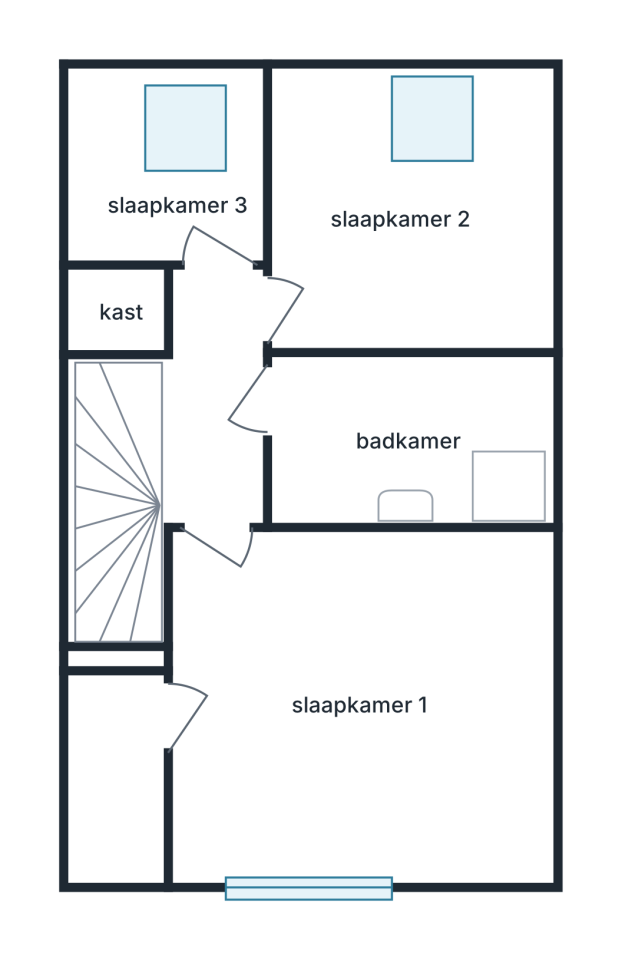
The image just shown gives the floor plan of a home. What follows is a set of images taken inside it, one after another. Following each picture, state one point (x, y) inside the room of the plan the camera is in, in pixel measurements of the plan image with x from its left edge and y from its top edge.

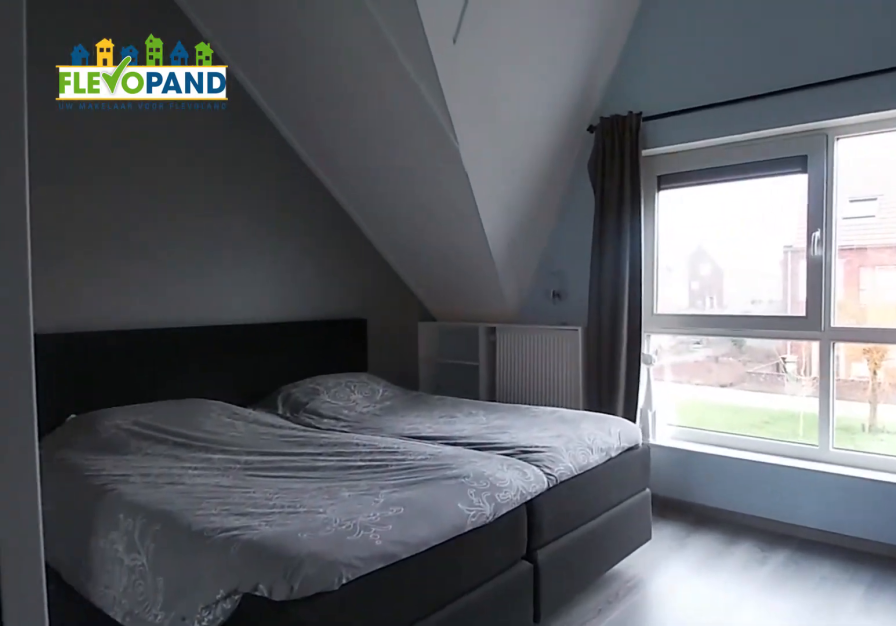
(355, 740)
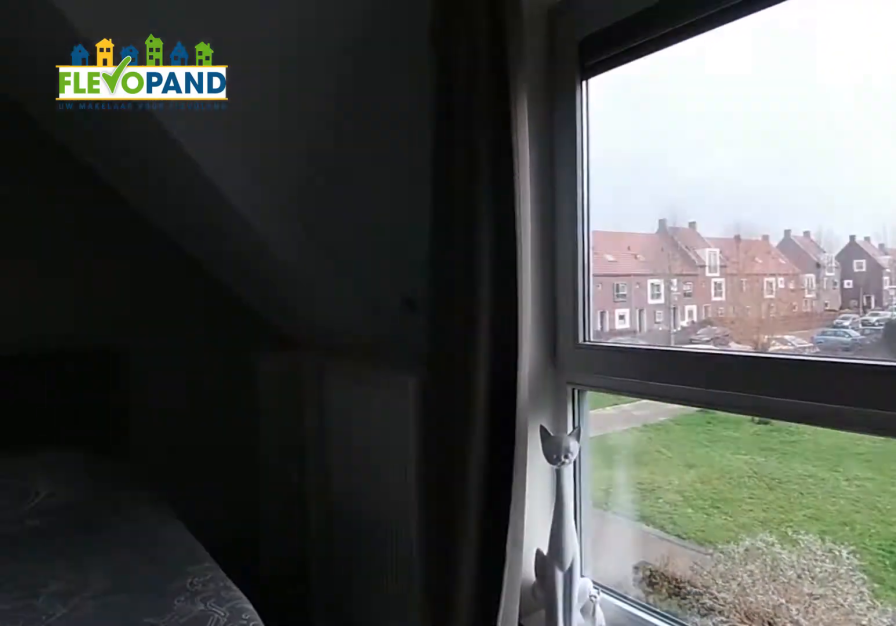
(355, 740)
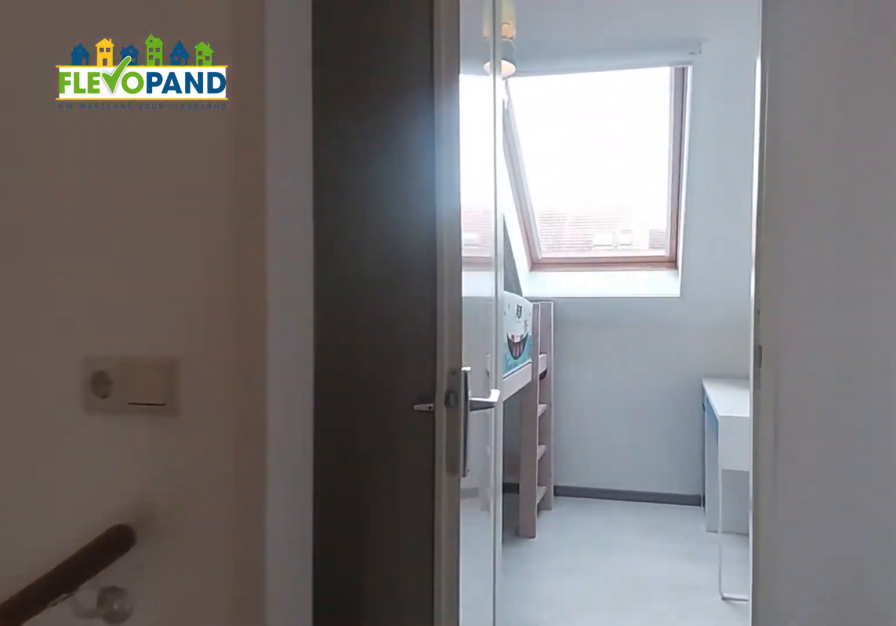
(214, 400)
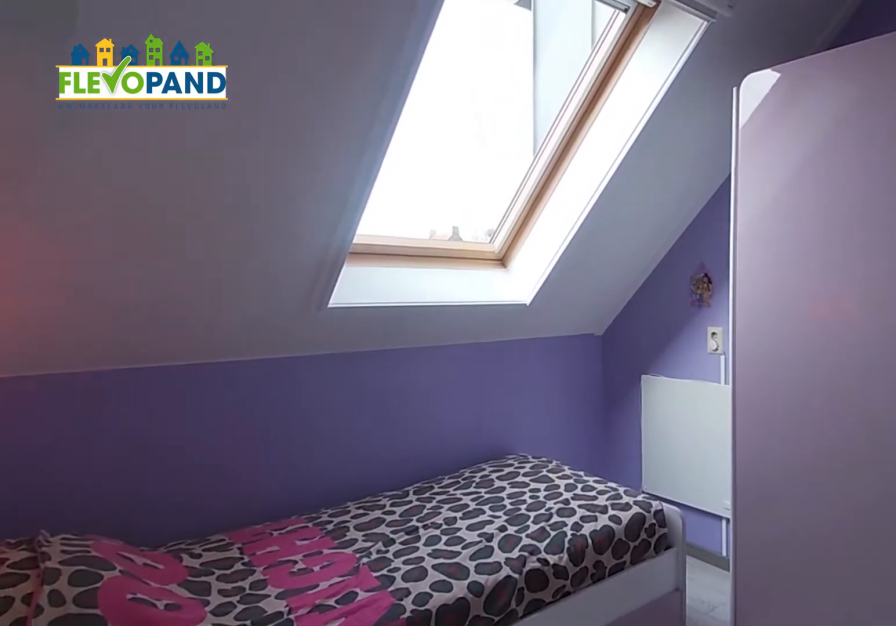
(412, 226)
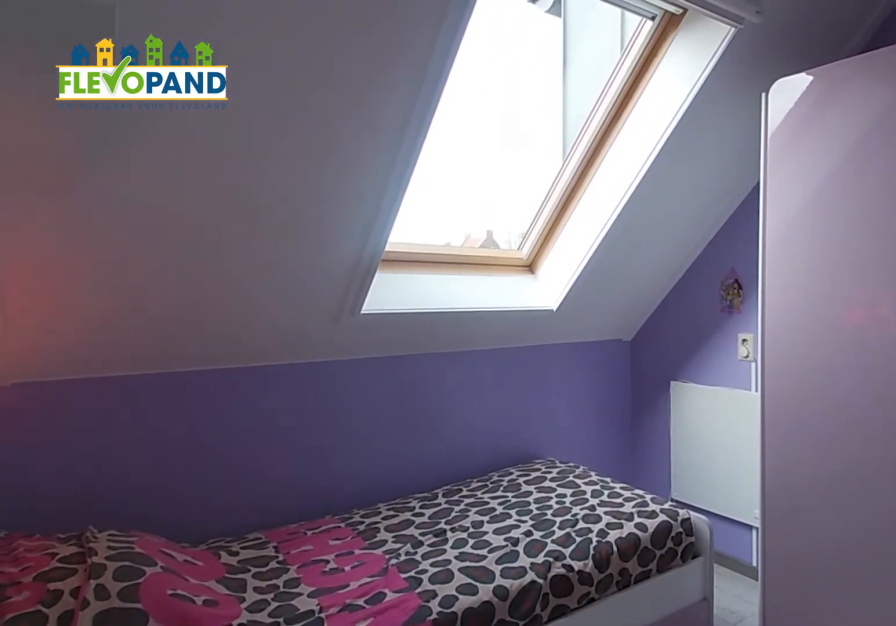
(412, 226)
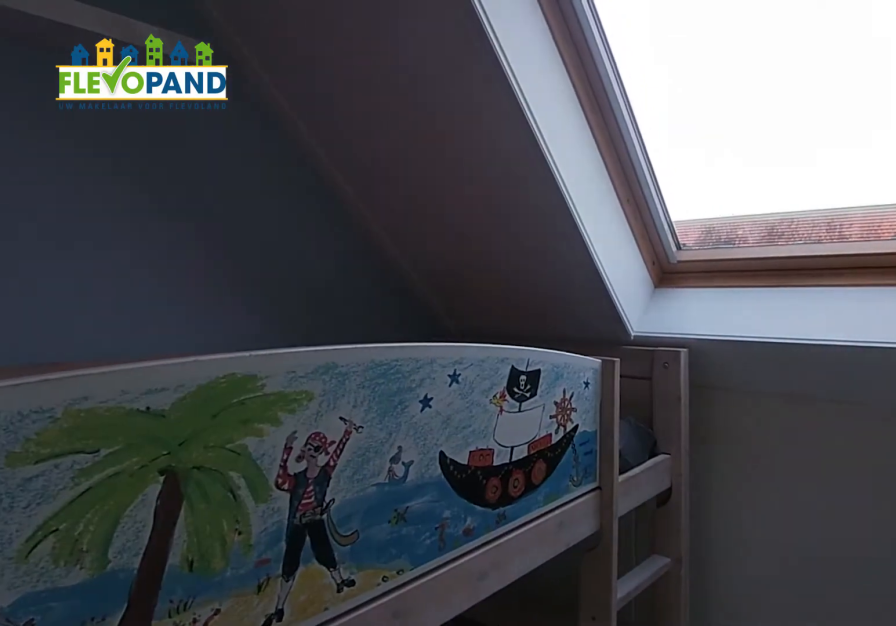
(170, 183)
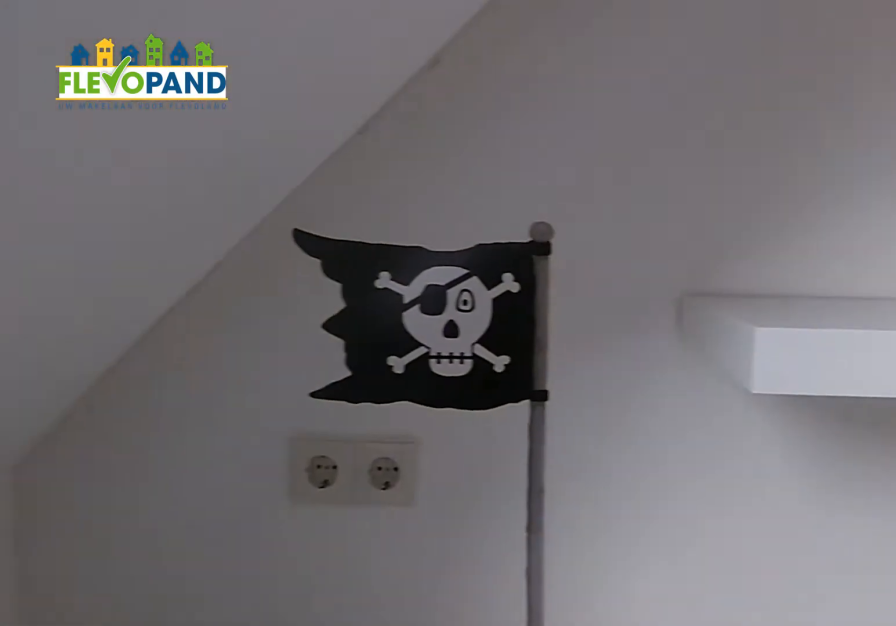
(170, 183)
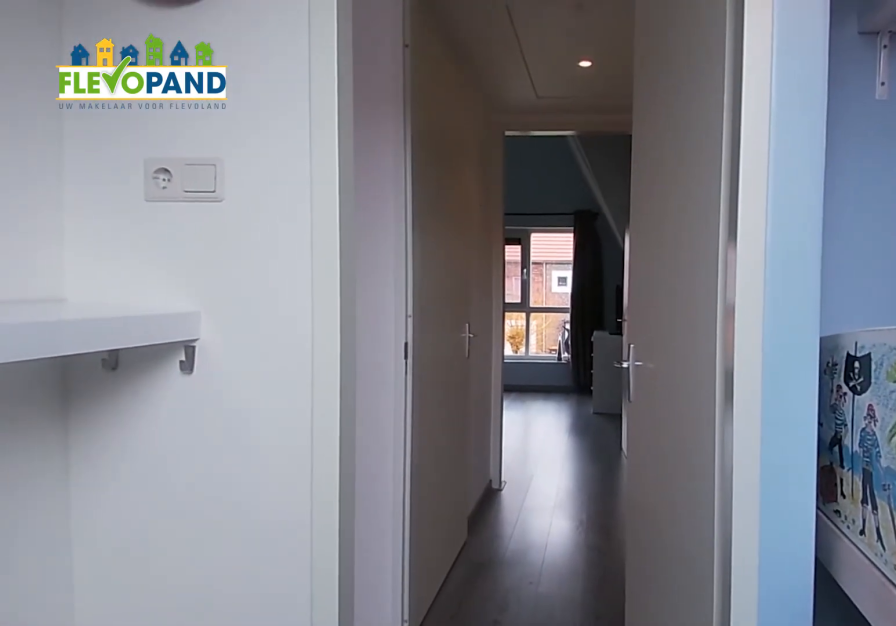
(170, 183)
